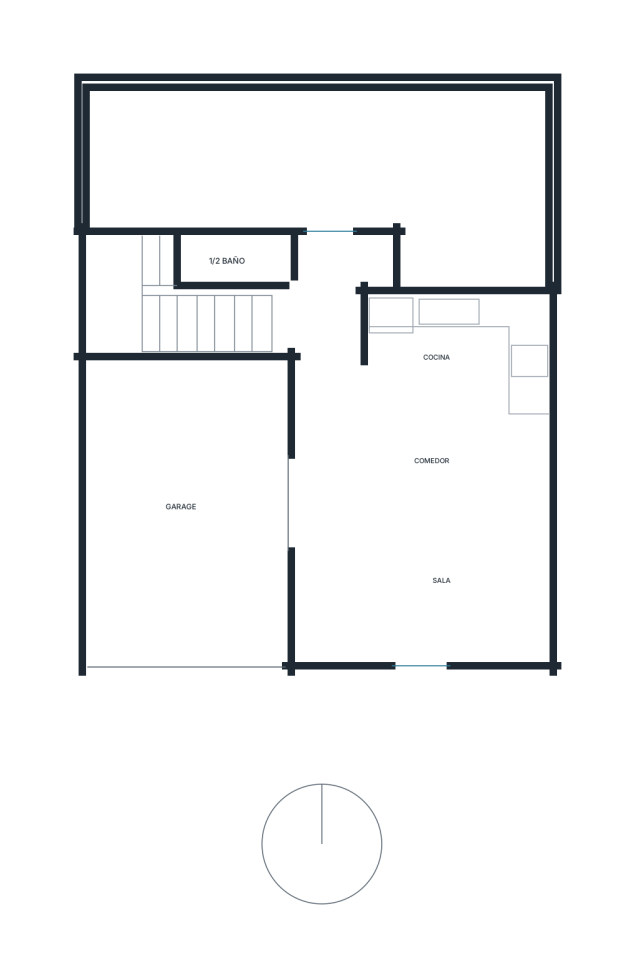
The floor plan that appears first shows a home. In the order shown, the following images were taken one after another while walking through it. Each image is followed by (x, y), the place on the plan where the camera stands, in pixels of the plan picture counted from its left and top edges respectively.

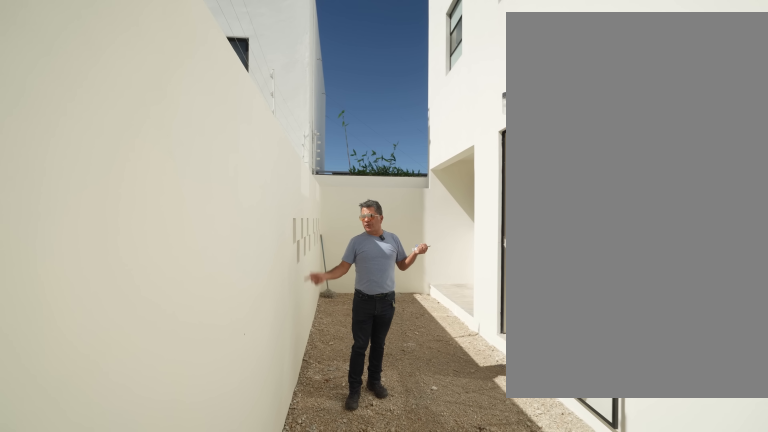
(233, 175)
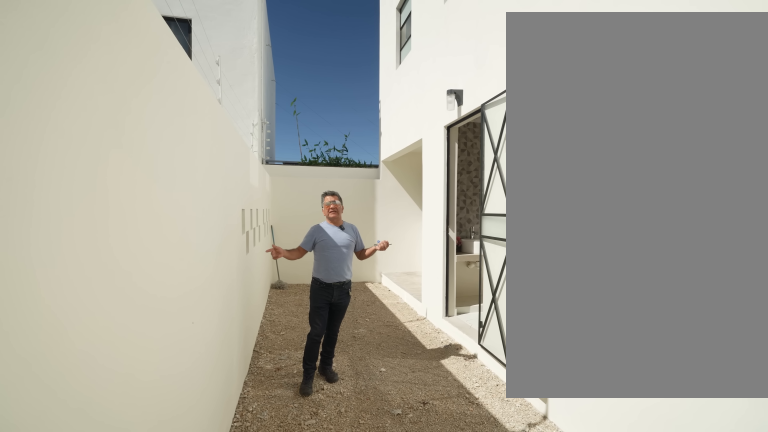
(233, 175)
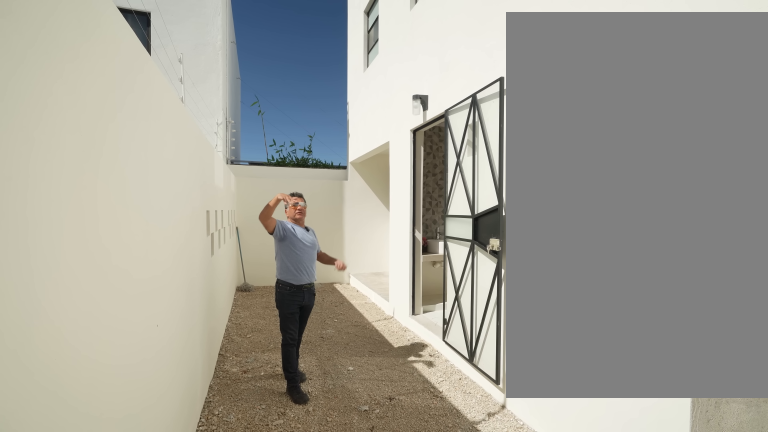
(129, 170)
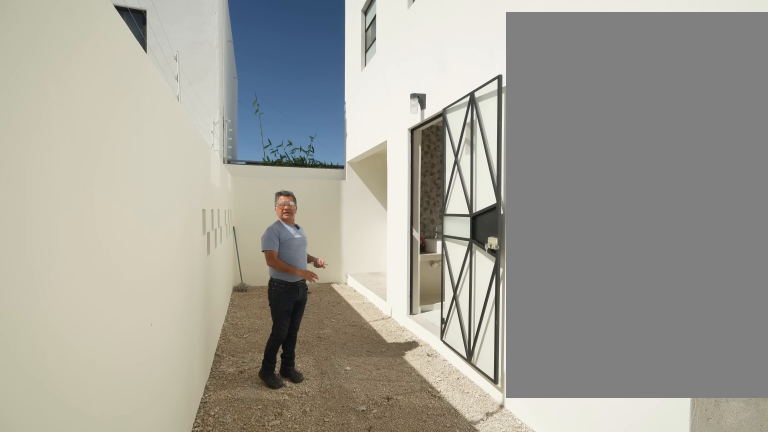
(123, 165)
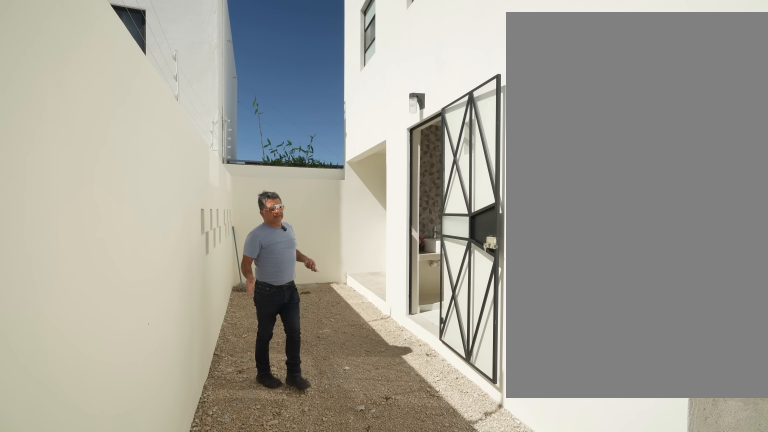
(123, 165)
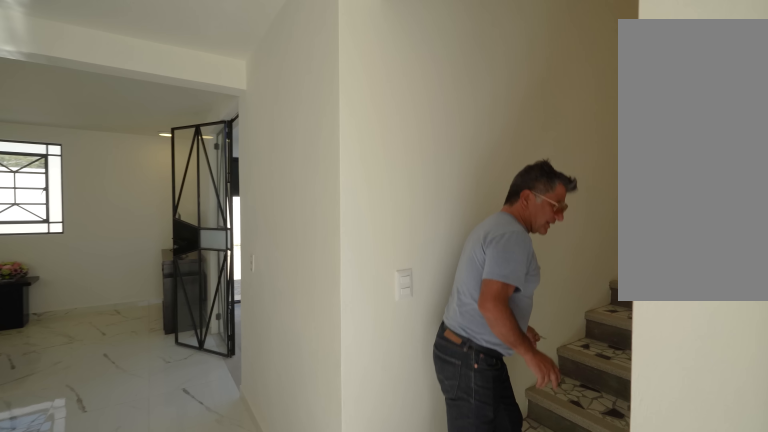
(319, 219)
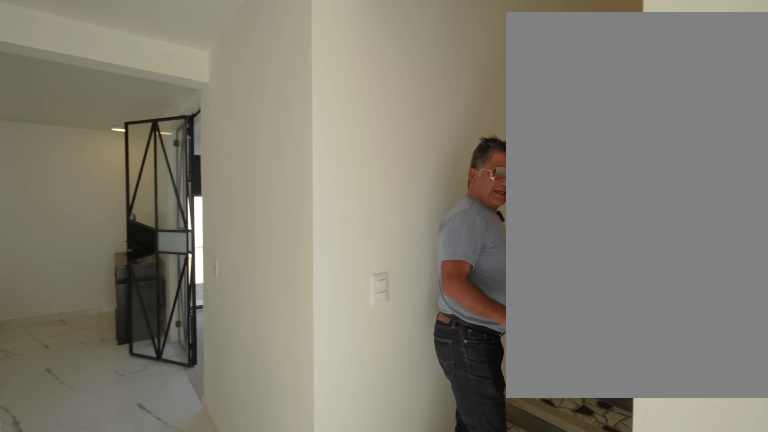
(320, 228)
